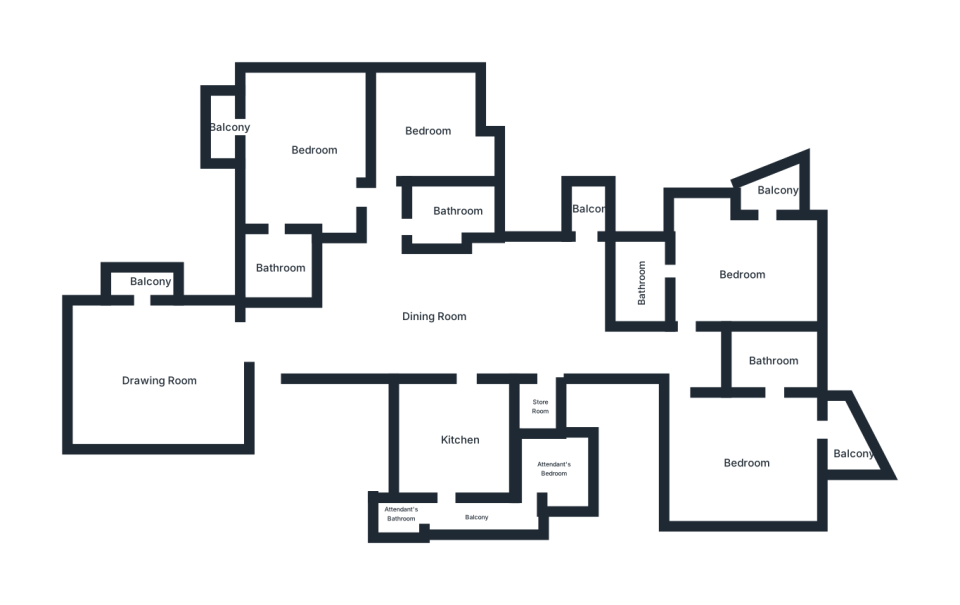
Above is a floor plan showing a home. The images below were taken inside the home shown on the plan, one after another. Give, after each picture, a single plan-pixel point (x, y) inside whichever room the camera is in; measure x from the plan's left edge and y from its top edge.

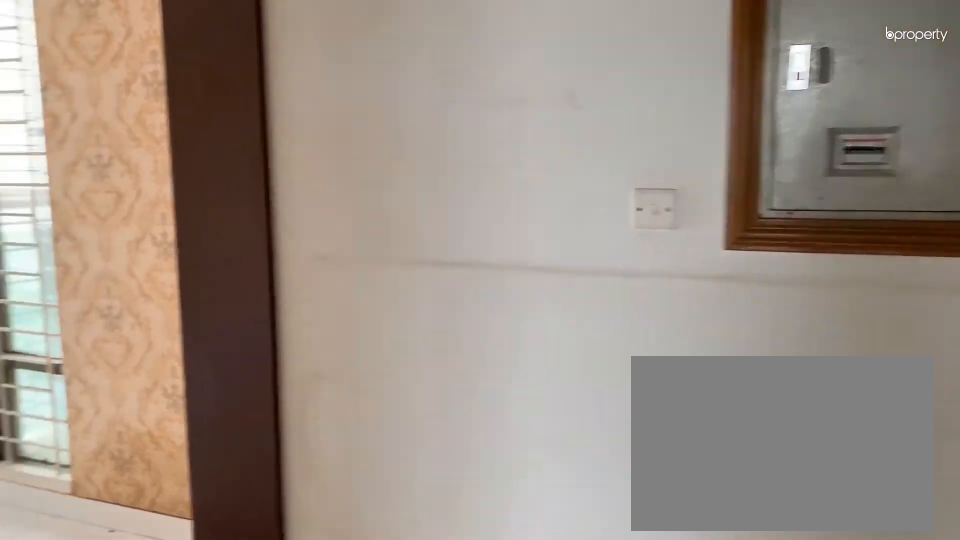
(270, 356)
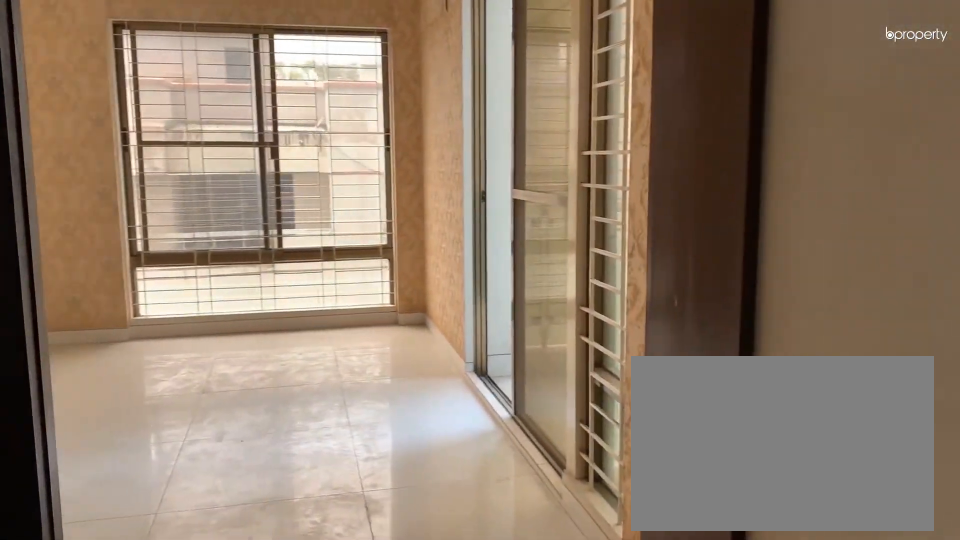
(156, 386)
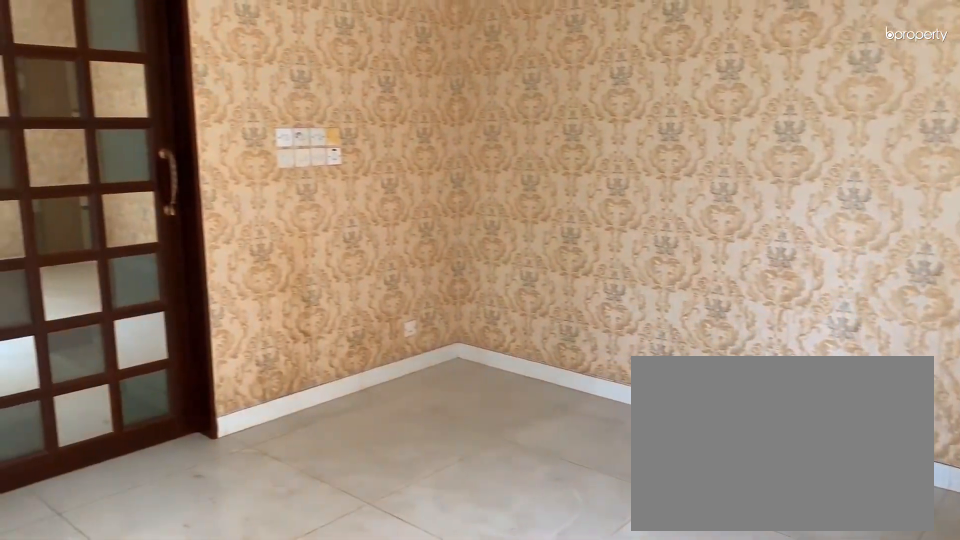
(156, 386)
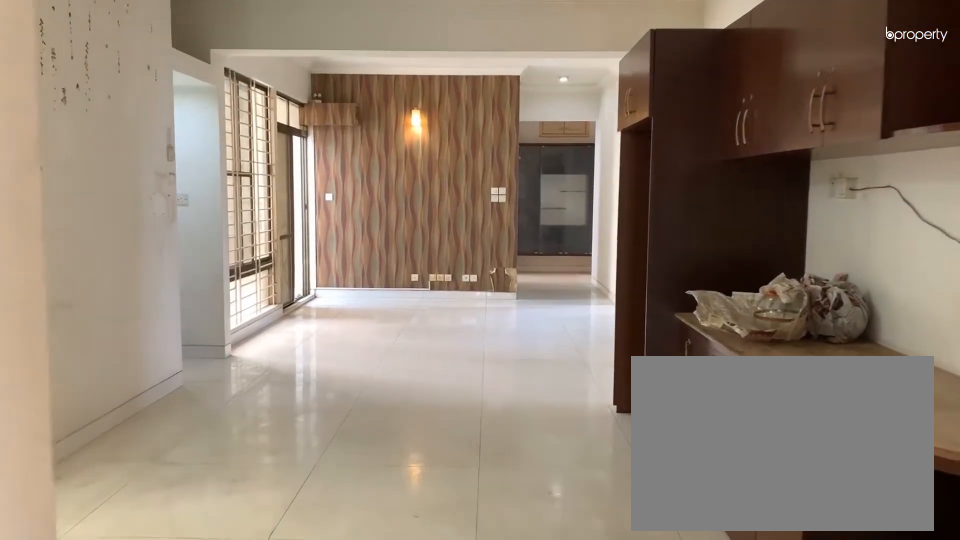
(434, 317)
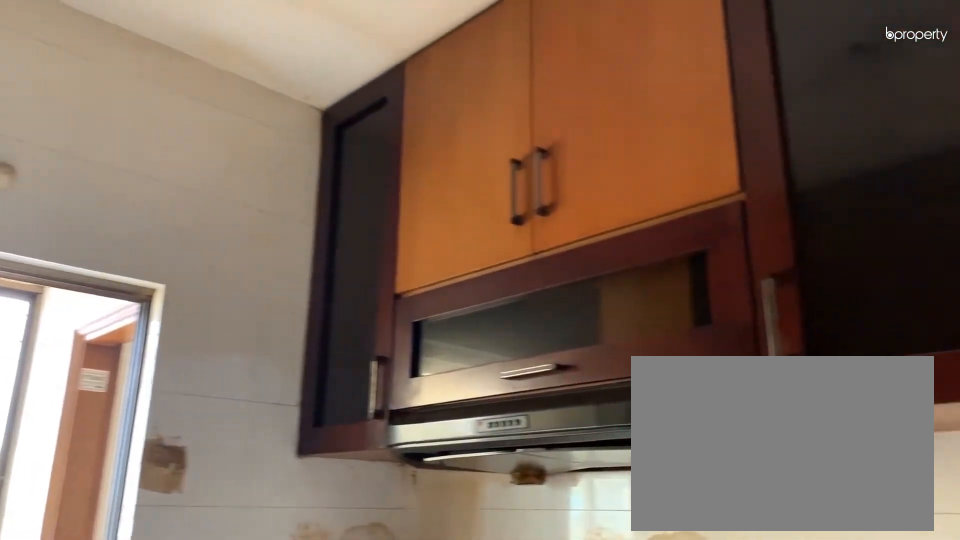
(463, 440)
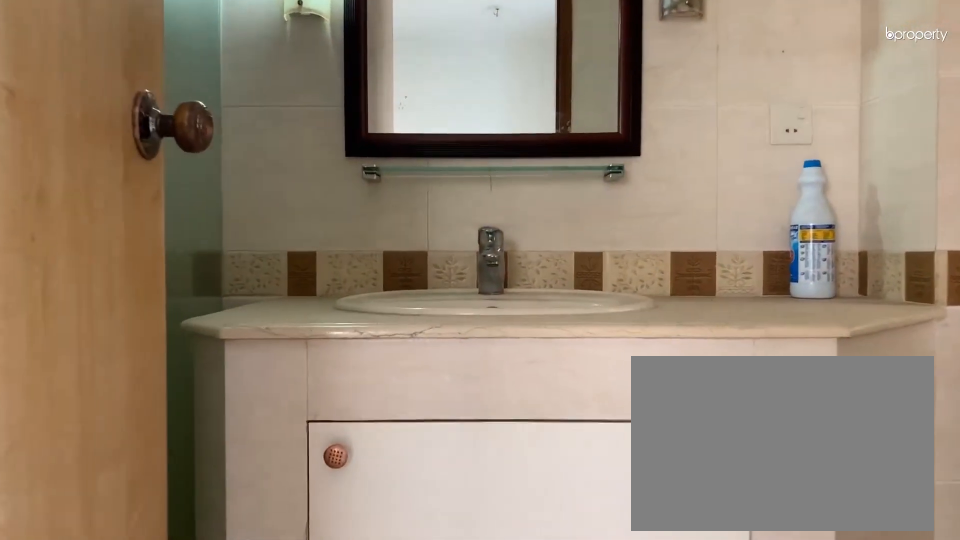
(775, 363)
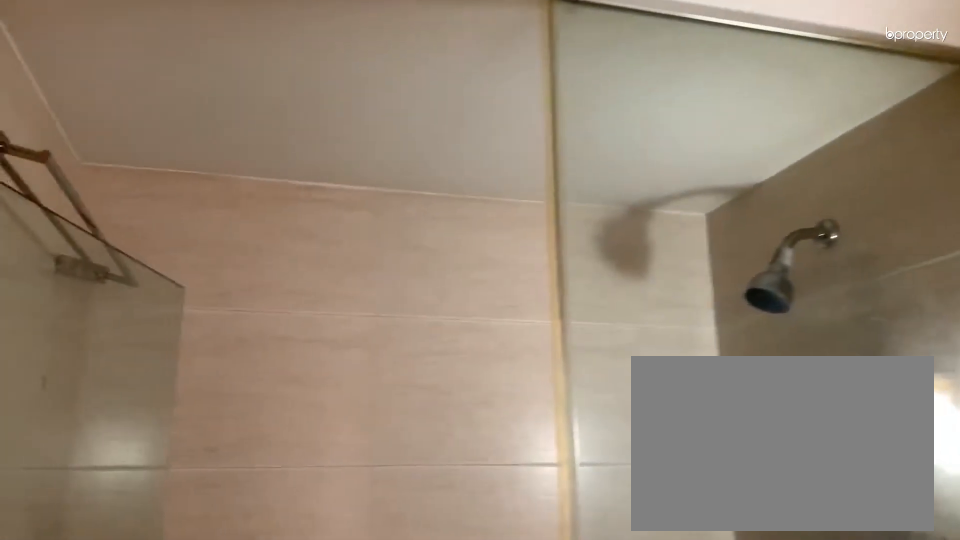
(775, 363)
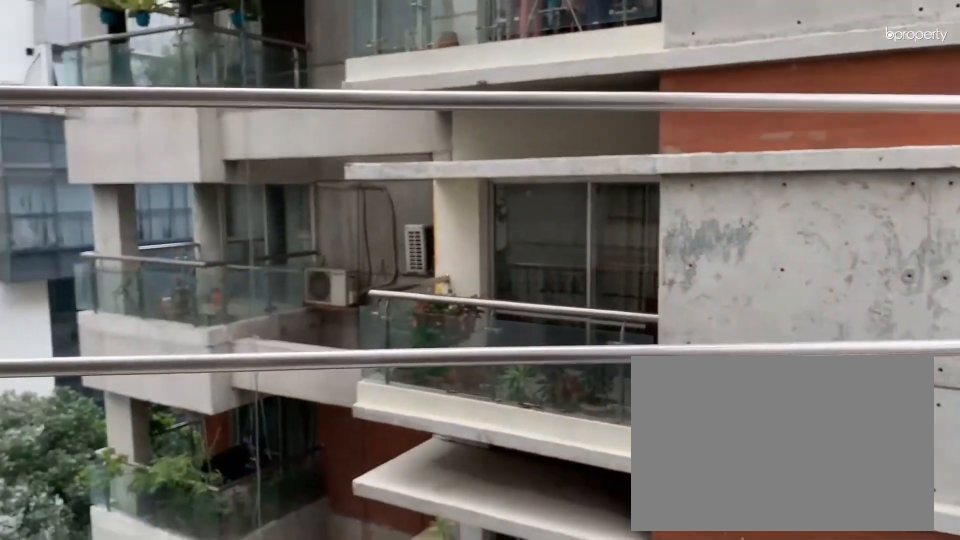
(851, 452)
